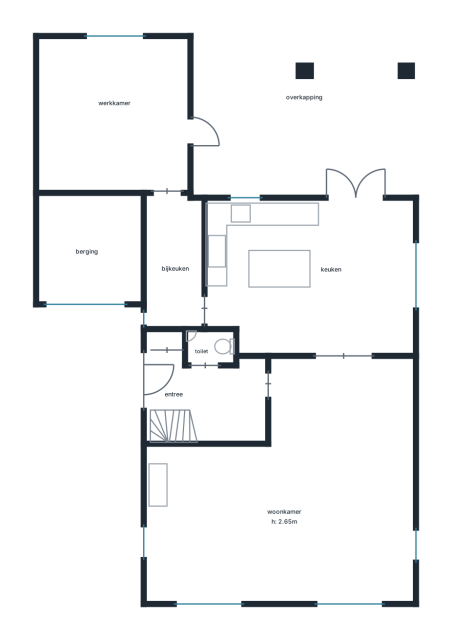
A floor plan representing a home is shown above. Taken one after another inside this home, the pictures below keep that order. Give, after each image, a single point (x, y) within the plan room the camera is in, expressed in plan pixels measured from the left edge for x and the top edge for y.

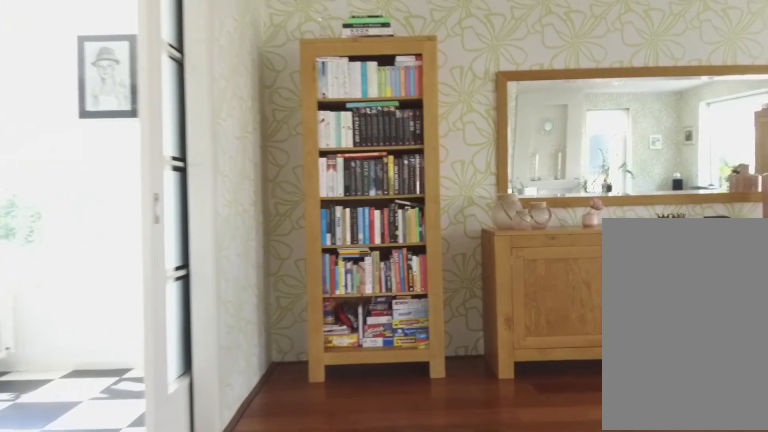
(297, 496)
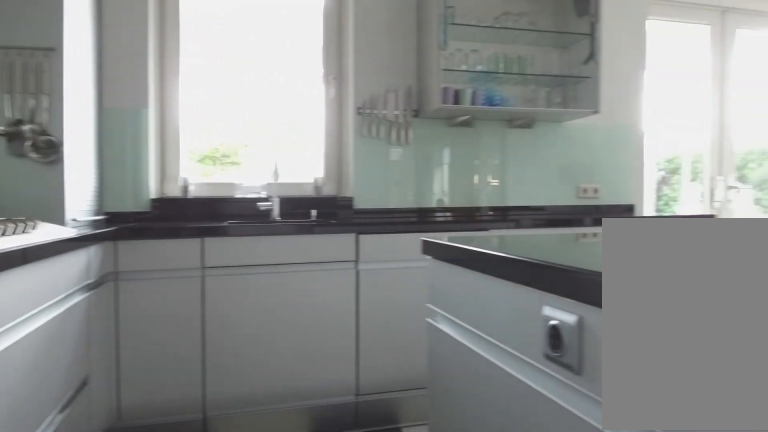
(329, 281)
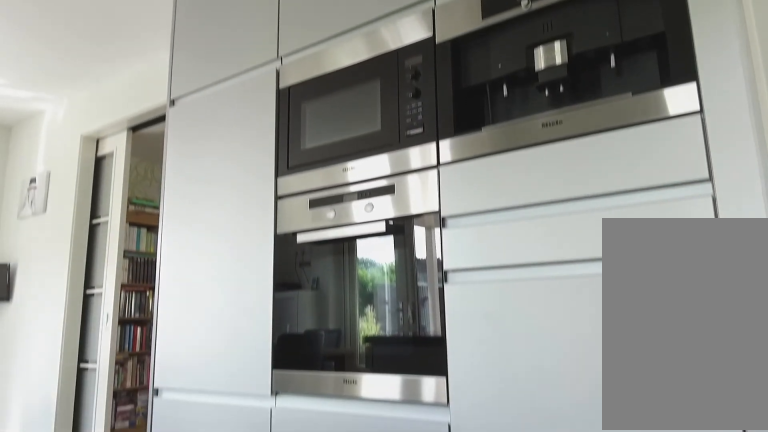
(329, 281)
